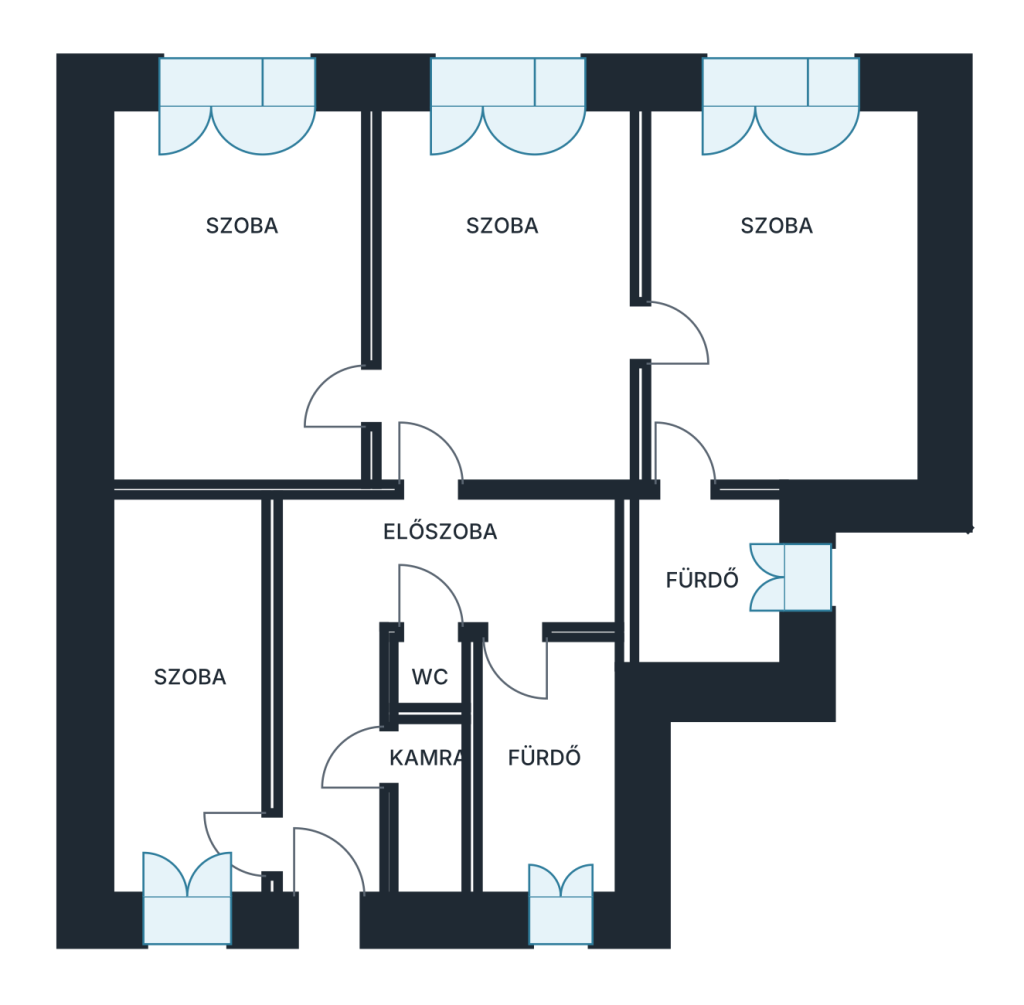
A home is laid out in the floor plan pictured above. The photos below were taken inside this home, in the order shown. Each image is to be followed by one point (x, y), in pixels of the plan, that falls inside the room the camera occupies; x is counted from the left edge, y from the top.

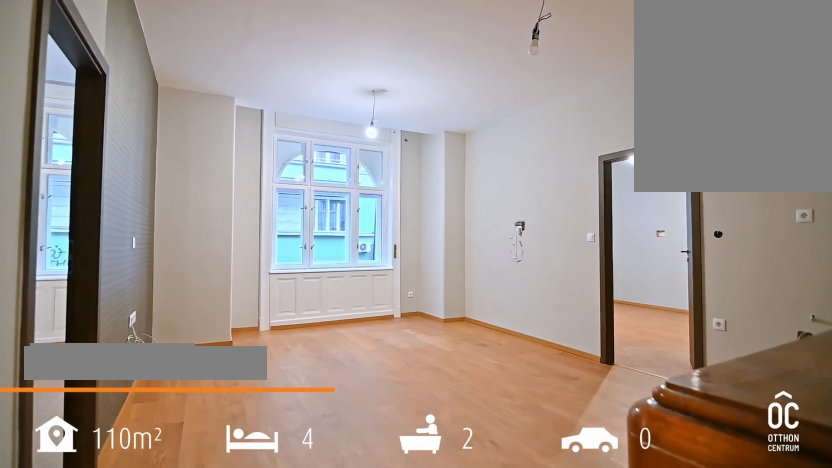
(506, 298)
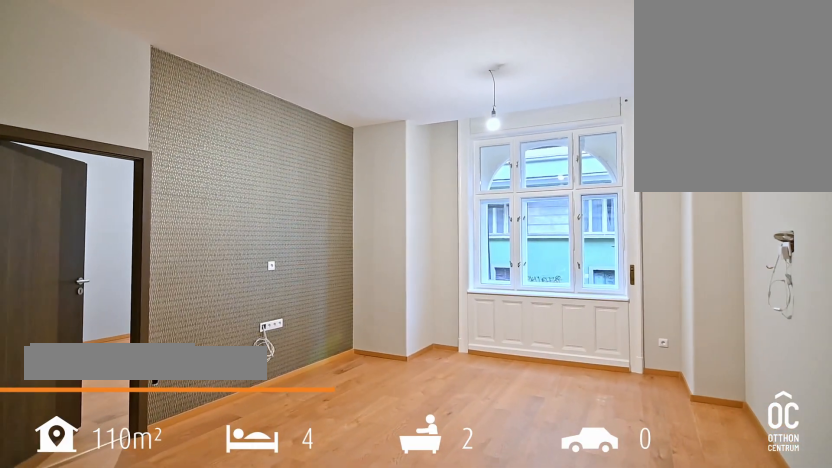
(505, 298)
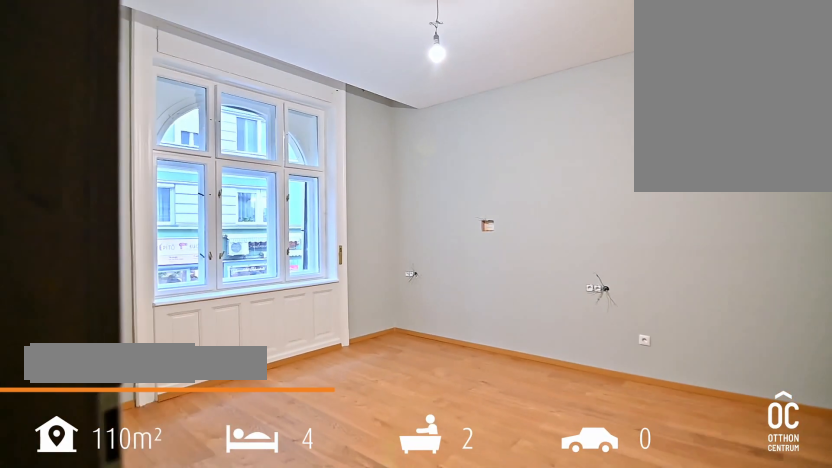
(784, 301)
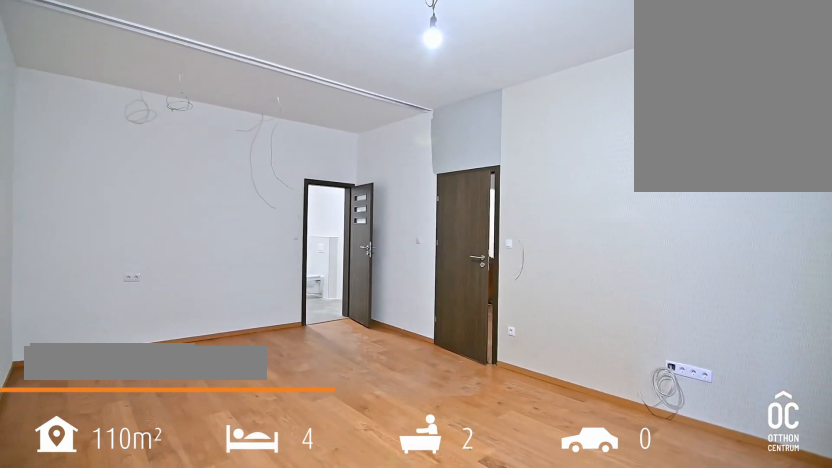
(784, 301)
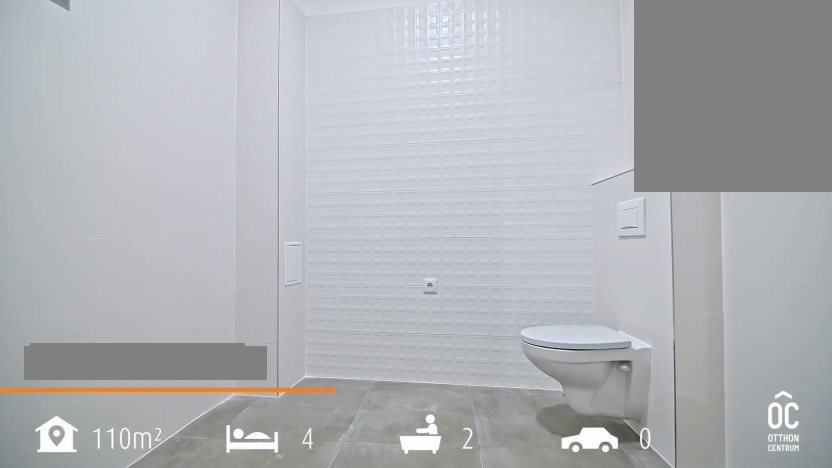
(697, 581)
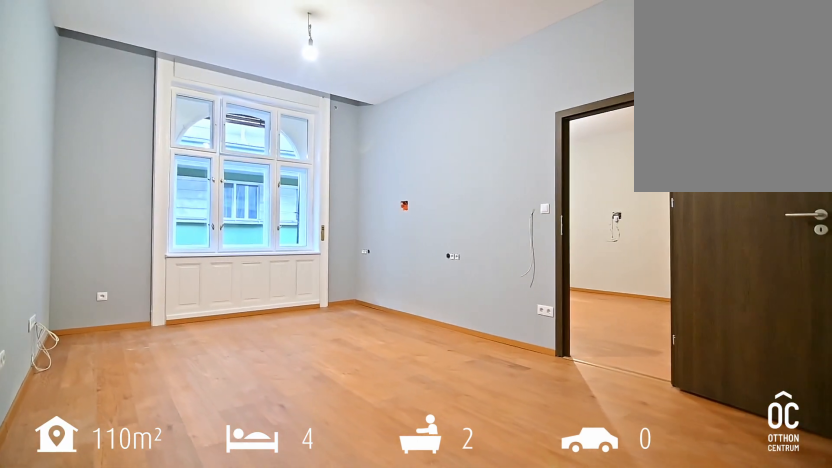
(233, 304)
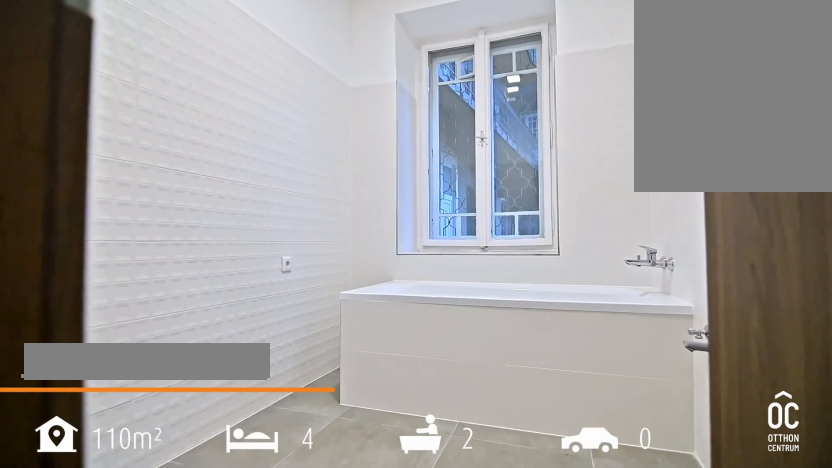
(538, 770)
